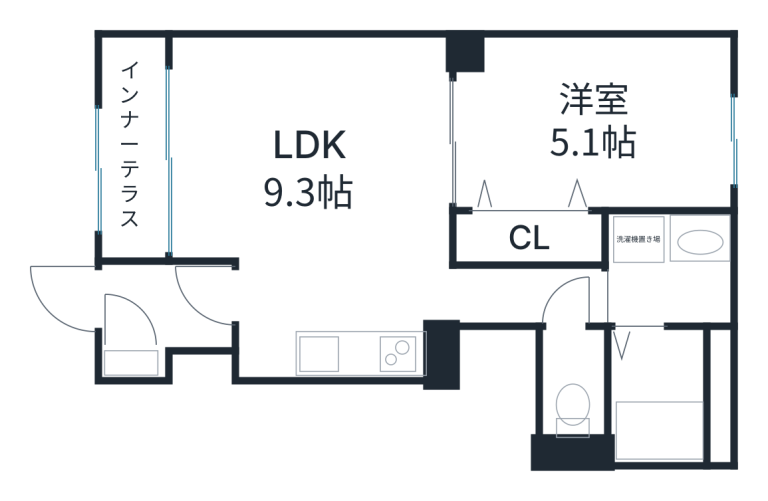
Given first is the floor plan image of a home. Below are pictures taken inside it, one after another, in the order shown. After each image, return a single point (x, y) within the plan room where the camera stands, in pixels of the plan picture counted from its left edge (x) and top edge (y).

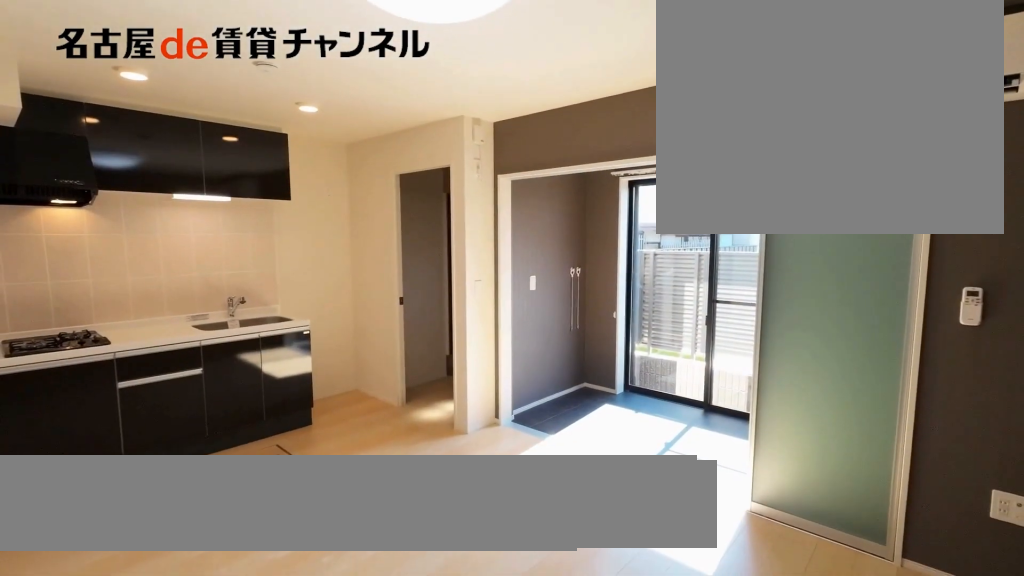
(319, 199)
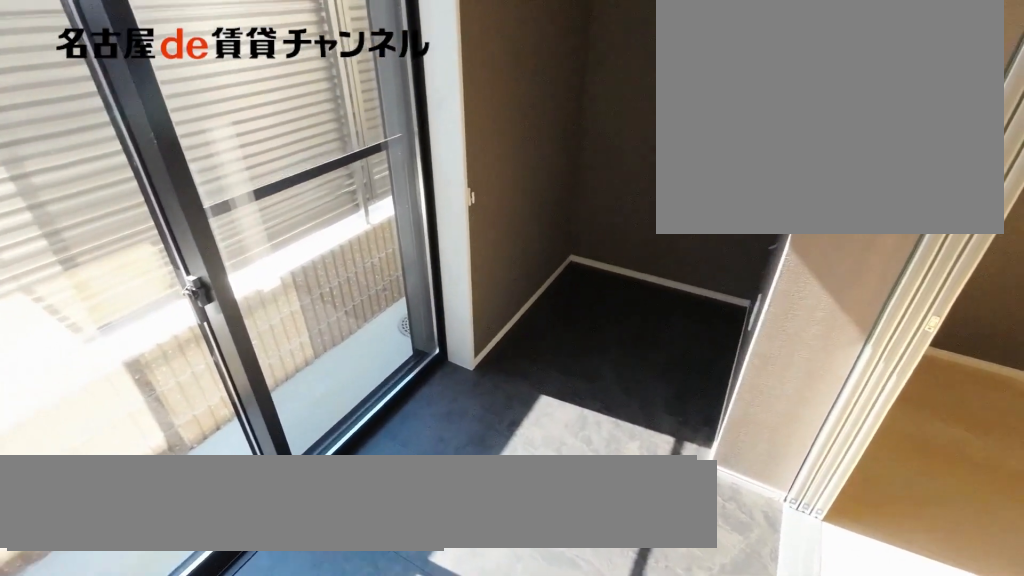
(132, 149)
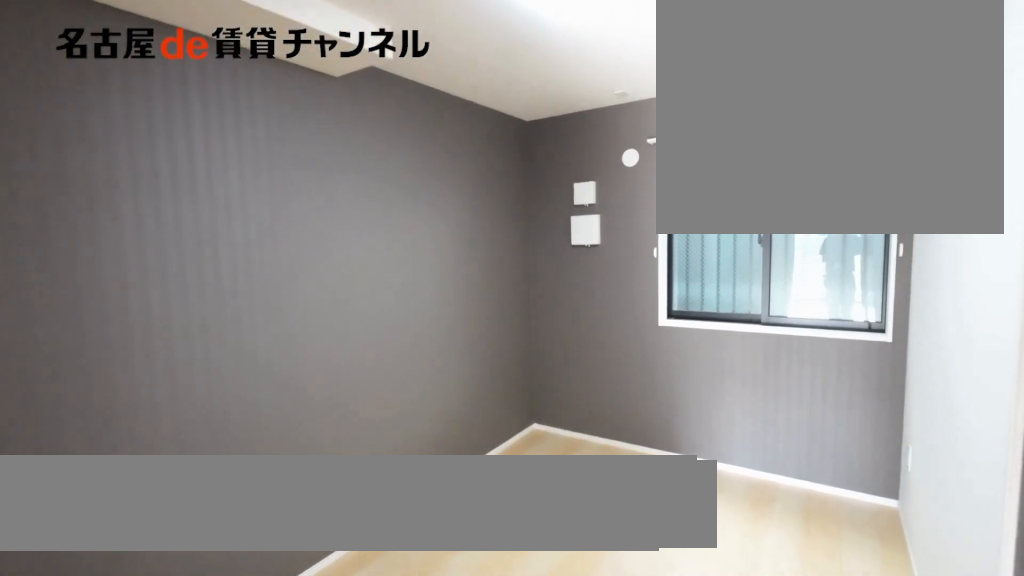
(589, 123)
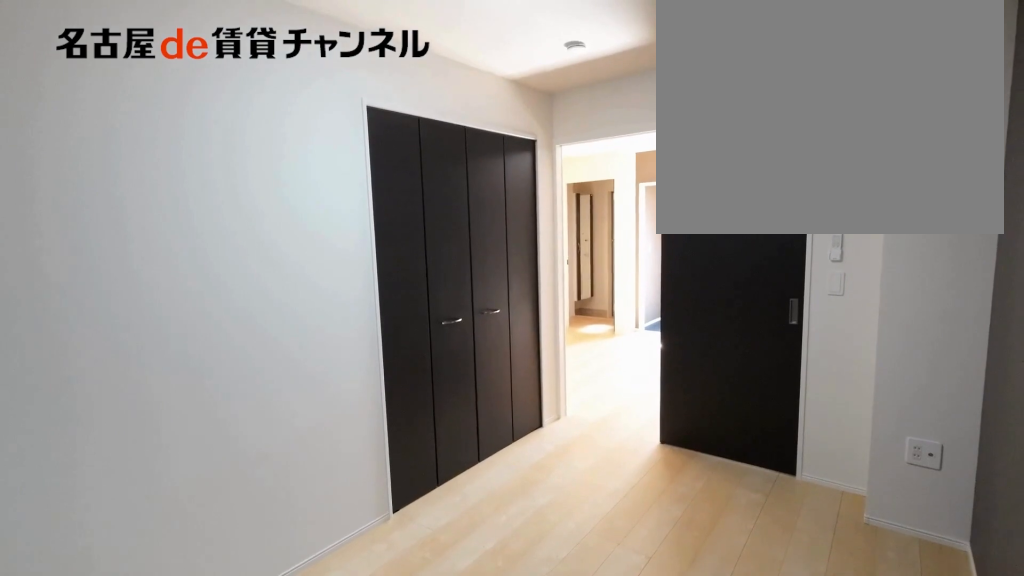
(589, 123)
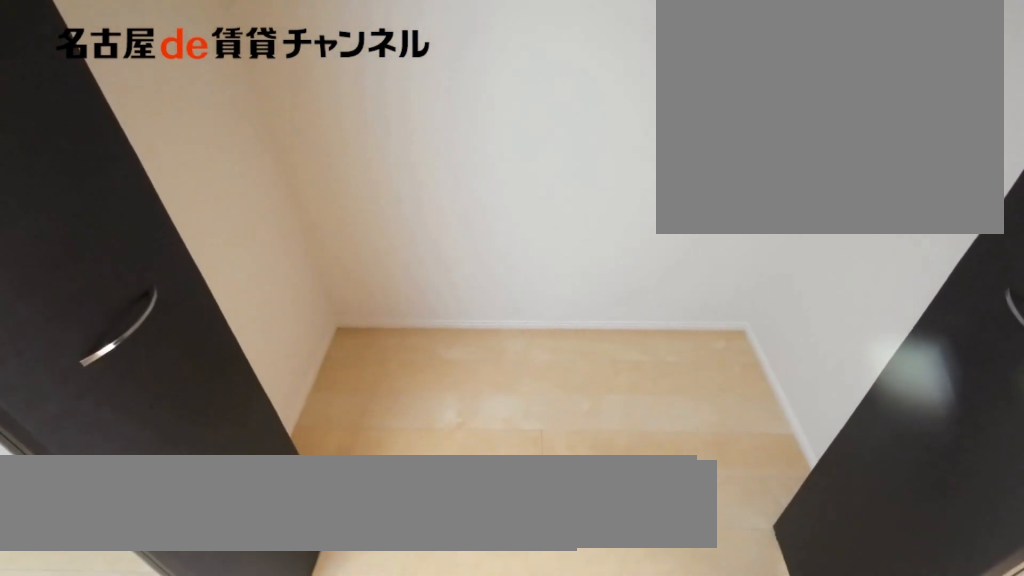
(529, 239)
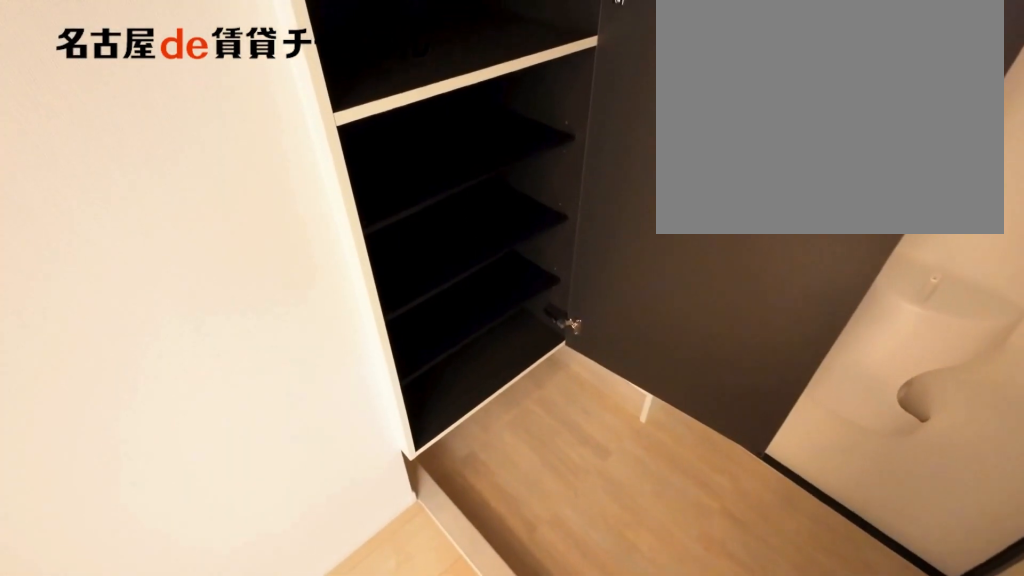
(135, 364)
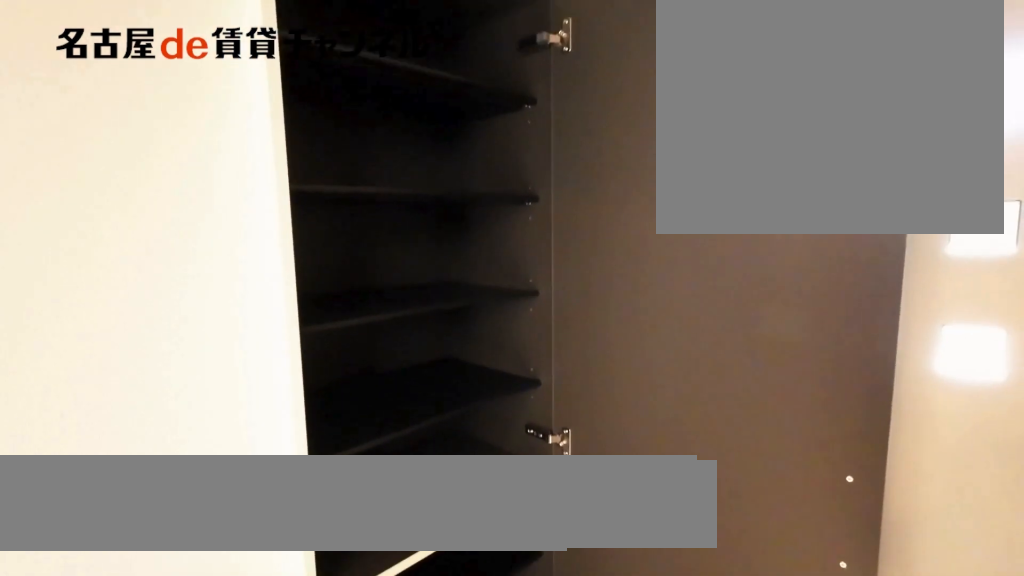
(135, 364)
